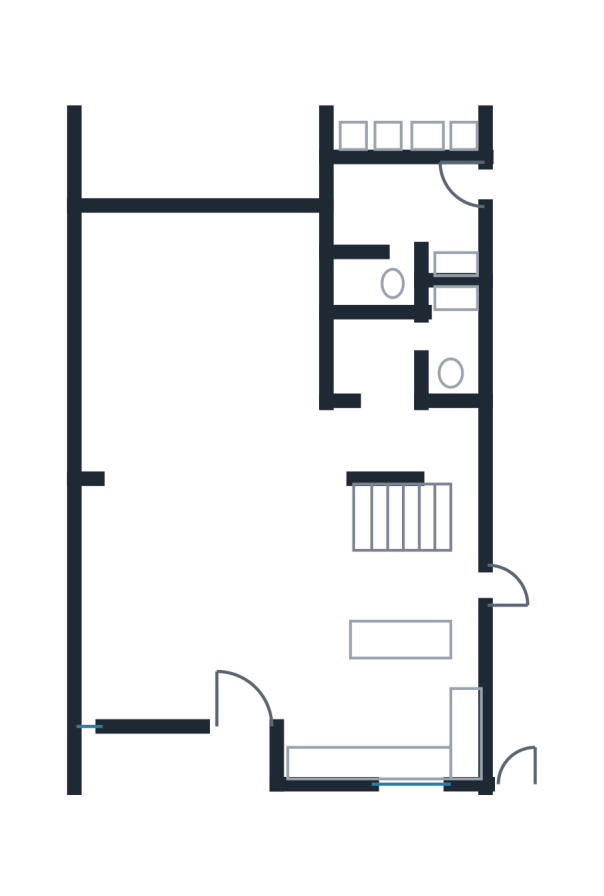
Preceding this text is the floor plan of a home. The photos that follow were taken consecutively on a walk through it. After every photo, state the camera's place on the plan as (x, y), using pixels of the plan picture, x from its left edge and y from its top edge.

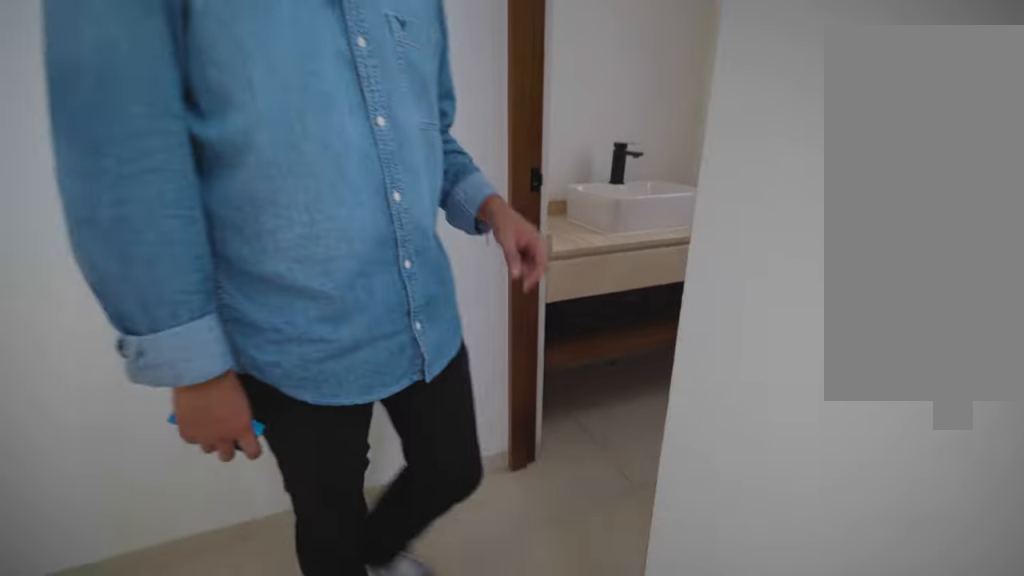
(415, 350)
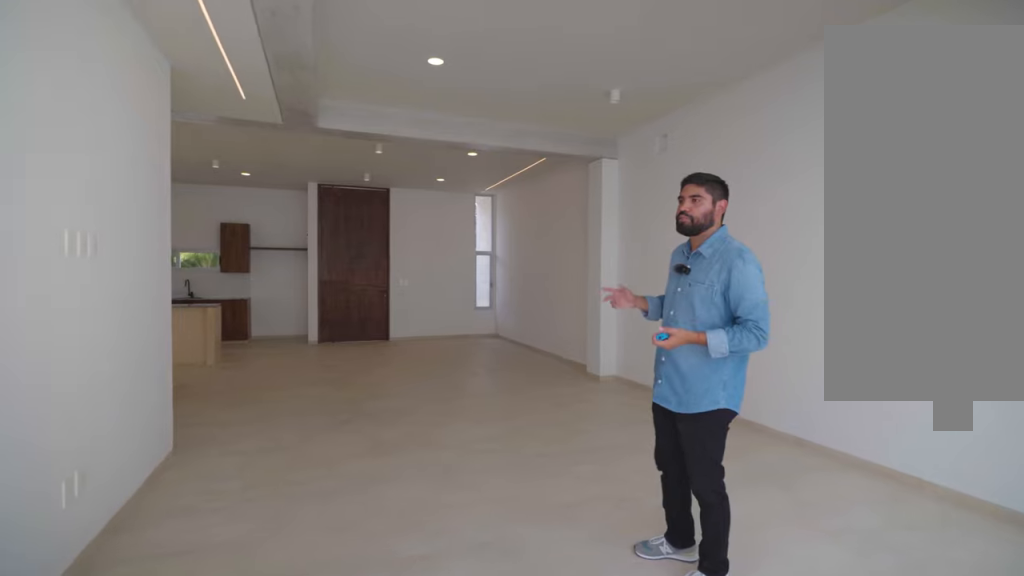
(180, 251)
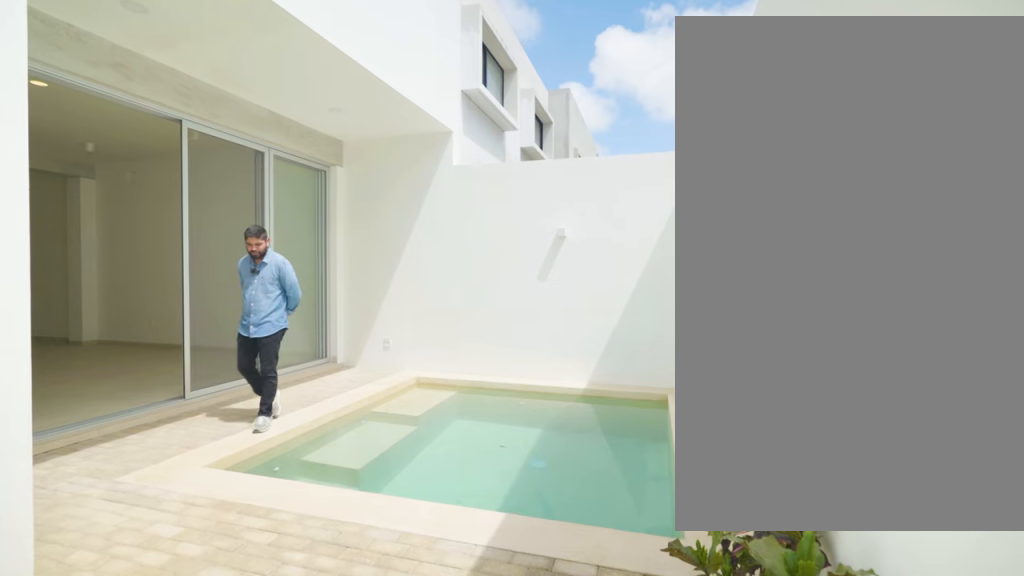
(308, 101)
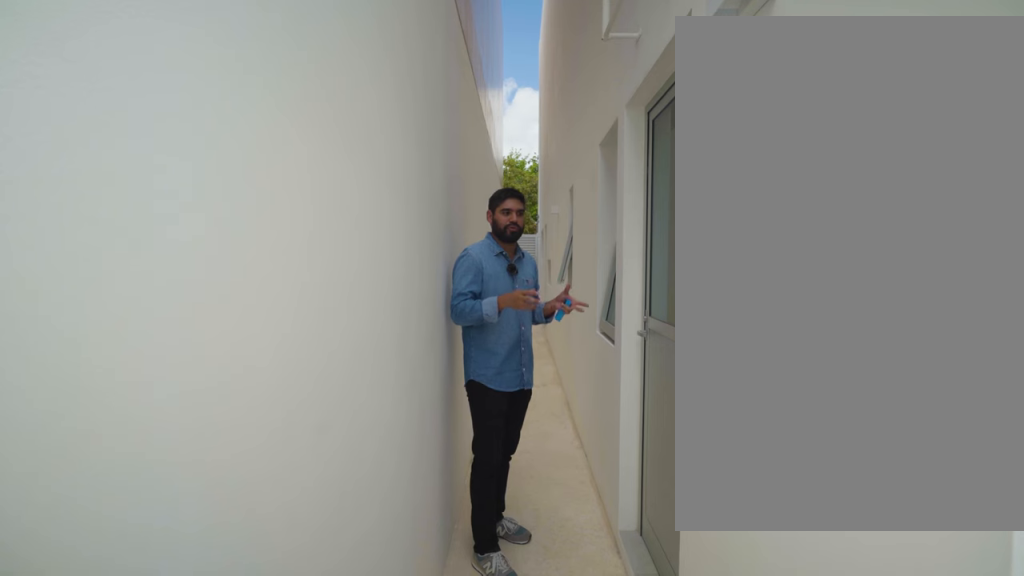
(508, 178)
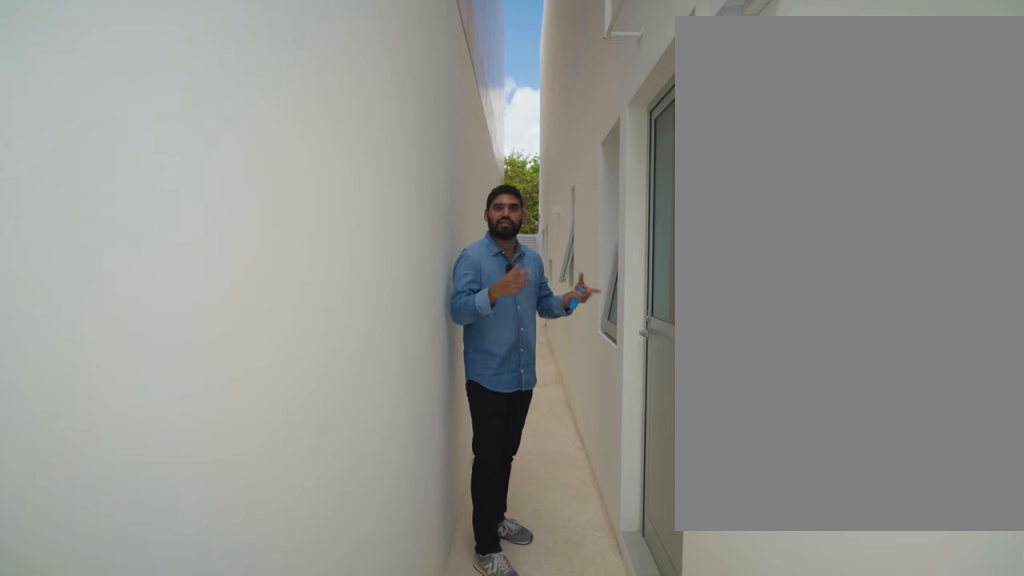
(508, 178)
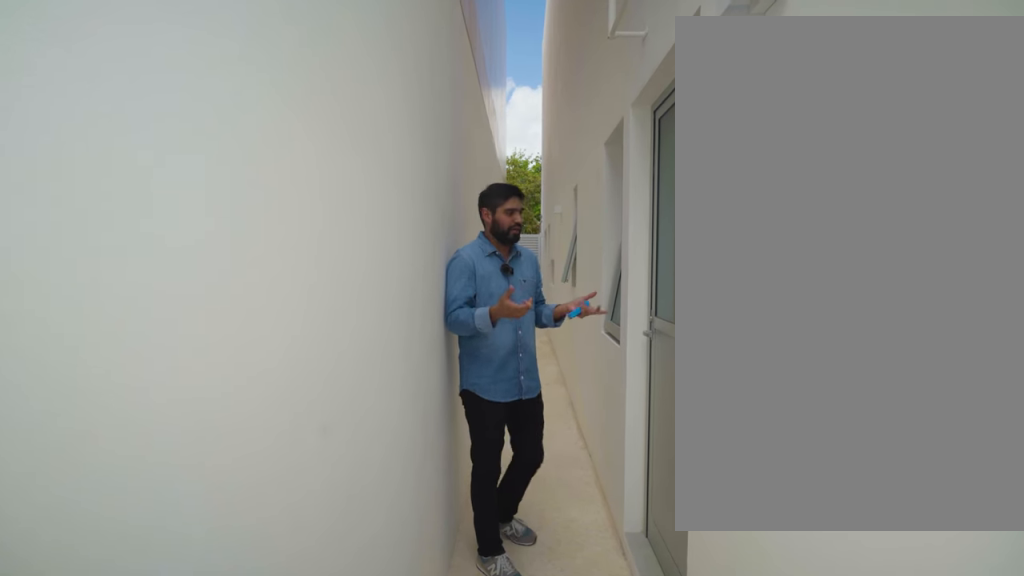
(508, 178)
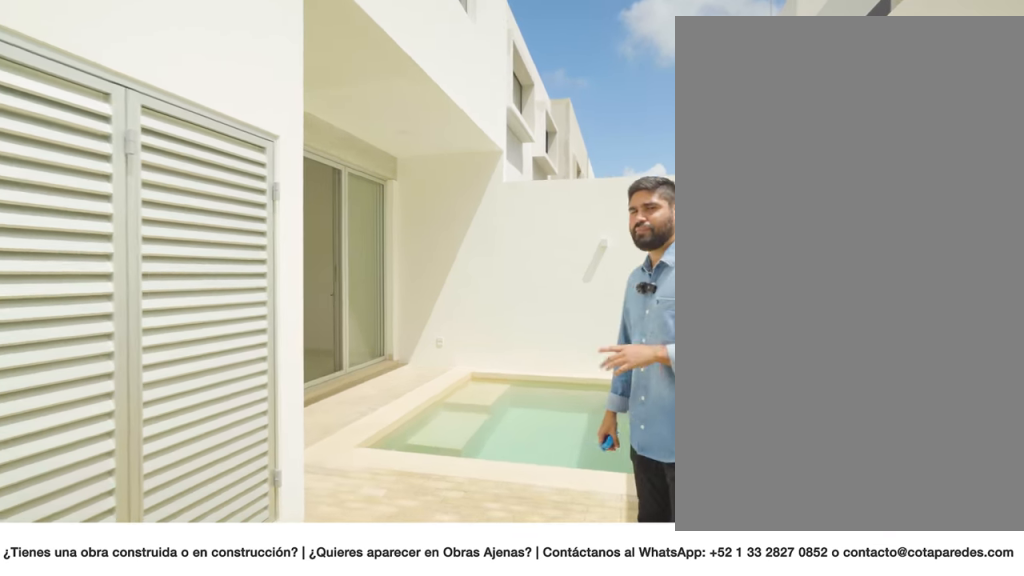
(514, 96)
